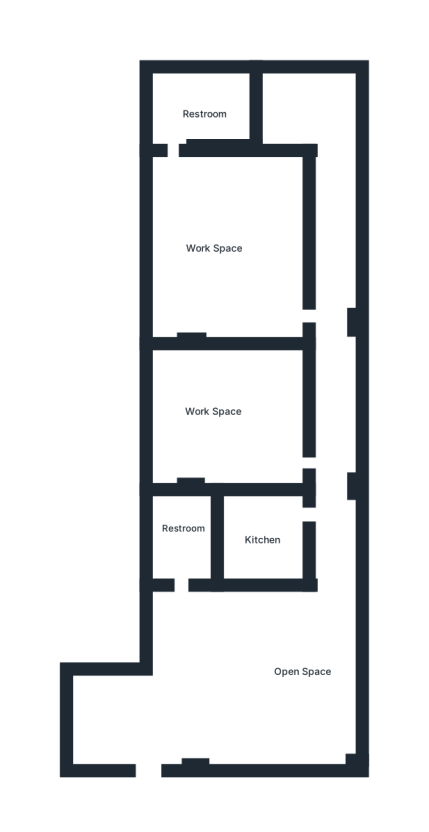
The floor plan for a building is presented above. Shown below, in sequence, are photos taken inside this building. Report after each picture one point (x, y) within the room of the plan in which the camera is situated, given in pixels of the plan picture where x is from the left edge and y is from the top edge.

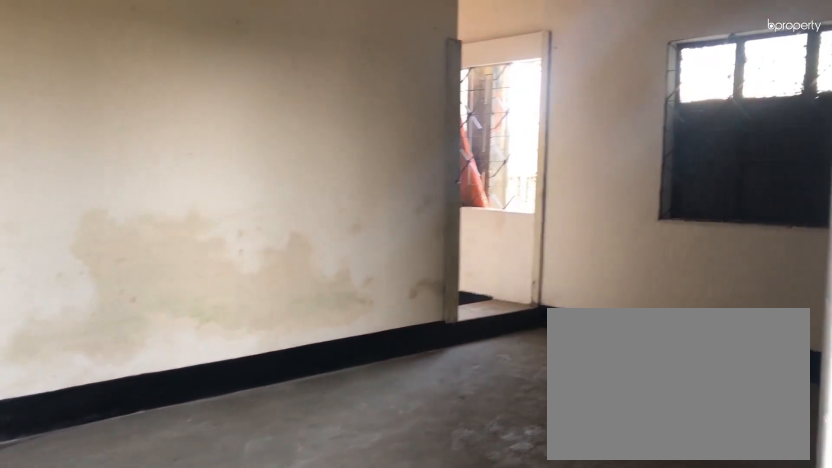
(147, 766)
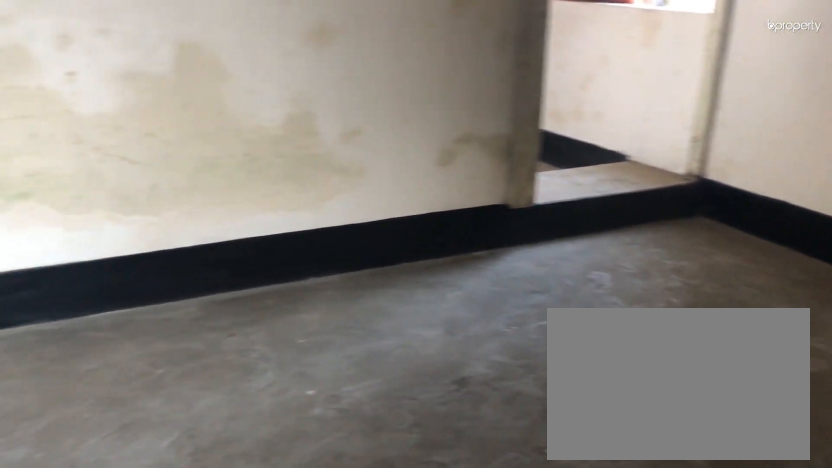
(288, 668)
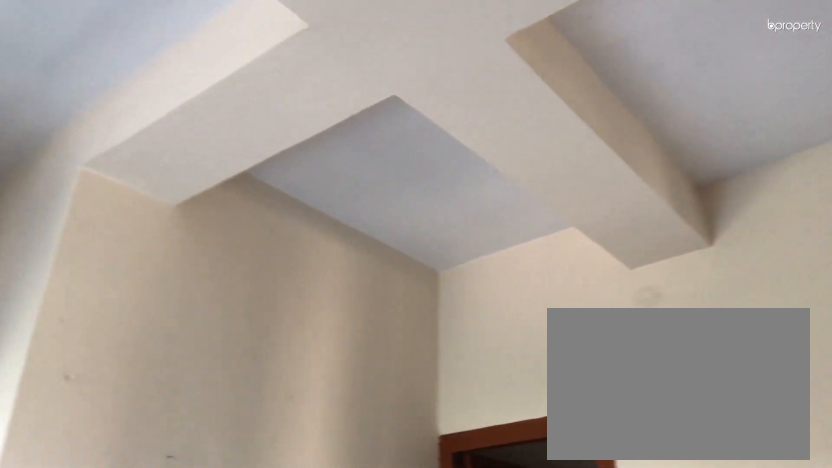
(288, 668)
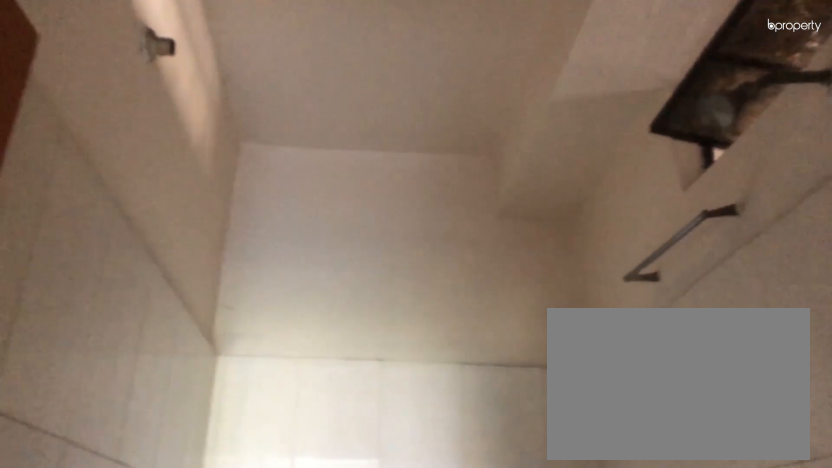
(187, 541)
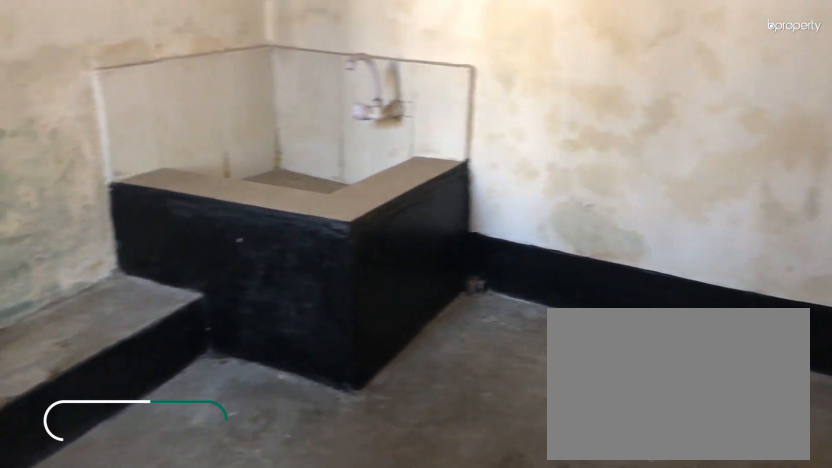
(261, 535)
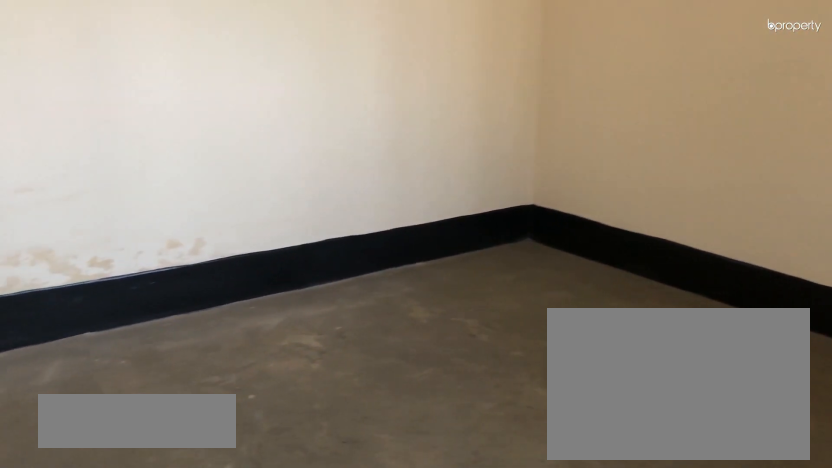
(211, 421)
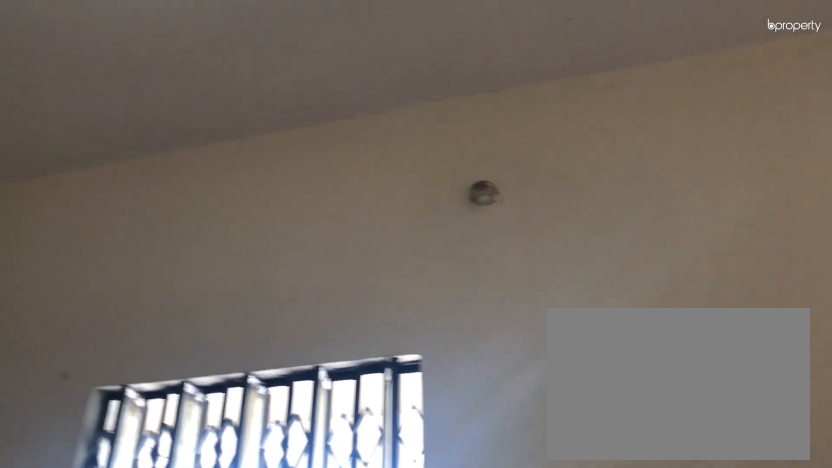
(211, 421)
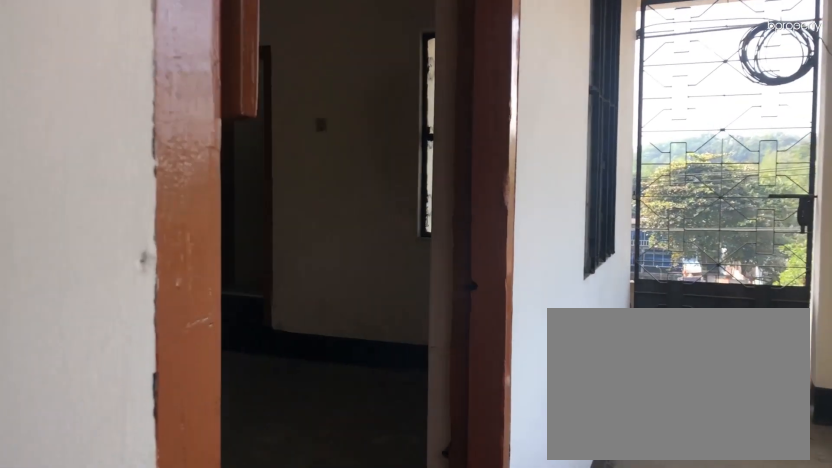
(322, 312)
